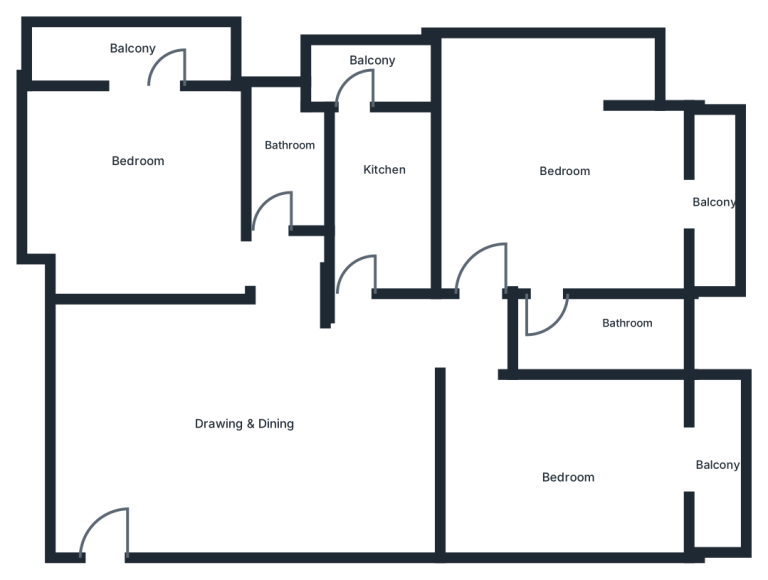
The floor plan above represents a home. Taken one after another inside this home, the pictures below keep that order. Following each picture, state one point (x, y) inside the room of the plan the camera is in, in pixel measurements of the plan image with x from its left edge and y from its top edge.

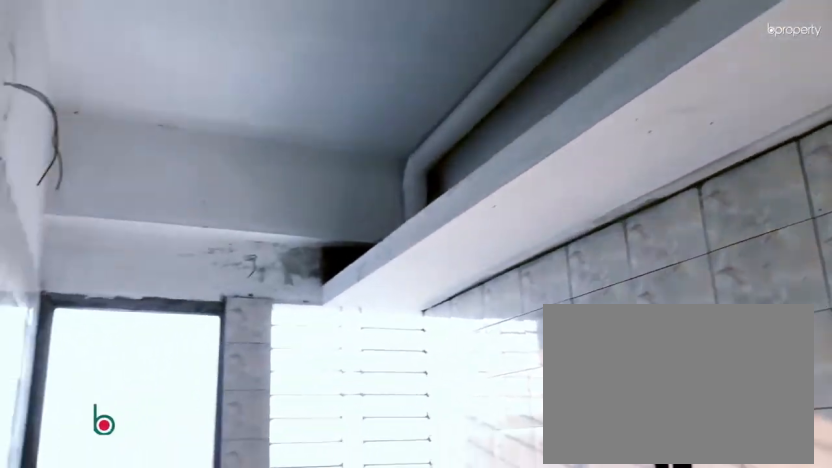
(387, 168)
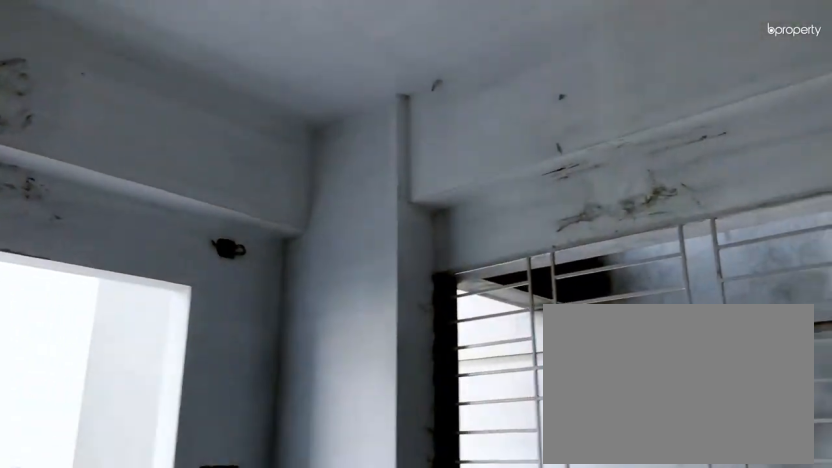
(573, 466)
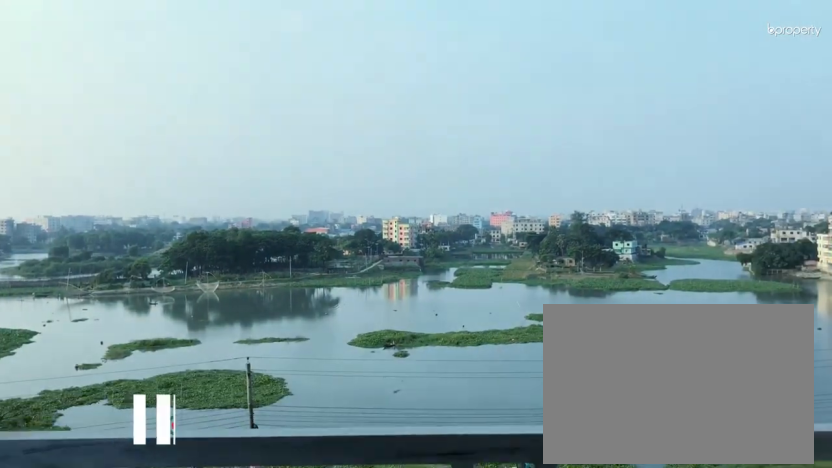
(720, 459)
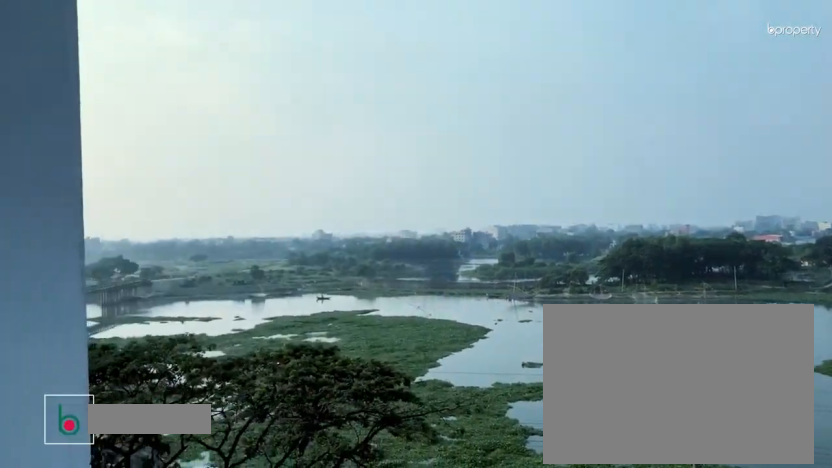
(720, 459)
